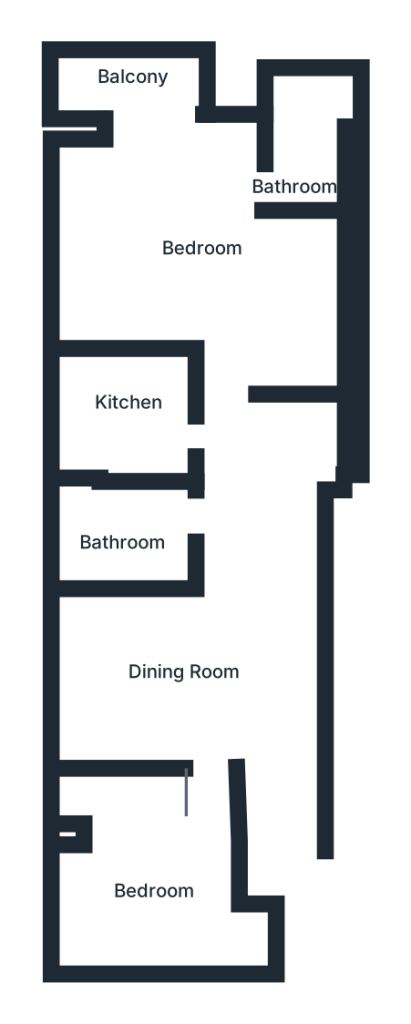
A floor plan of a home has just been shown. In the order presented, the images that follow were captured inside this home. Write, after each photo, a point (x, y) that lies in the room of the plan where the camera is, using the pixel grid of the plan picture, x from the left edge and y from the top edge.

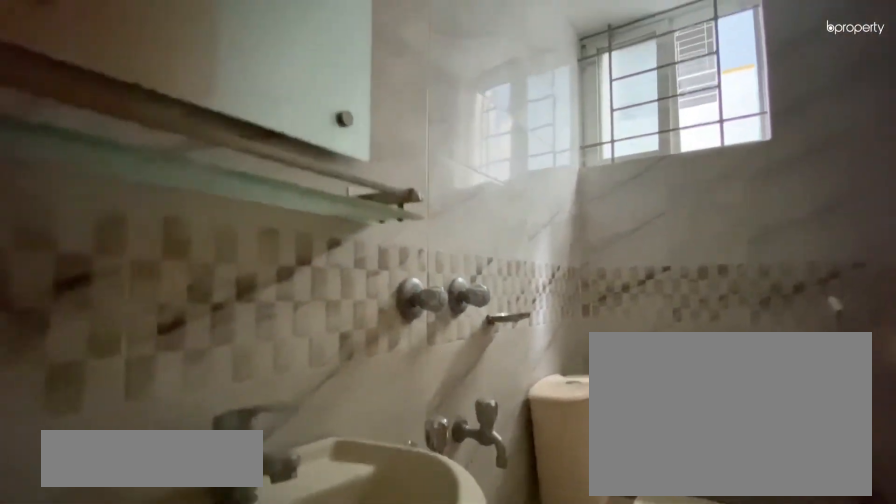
(136, 534)
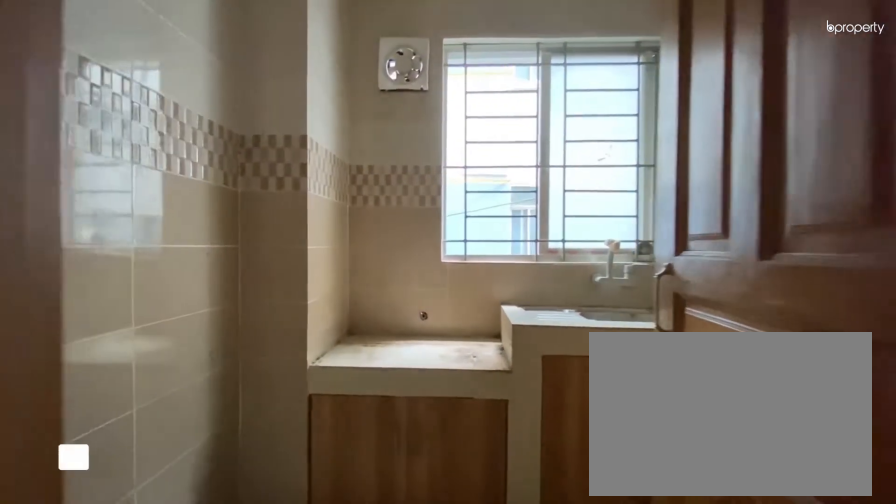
(129, 418)
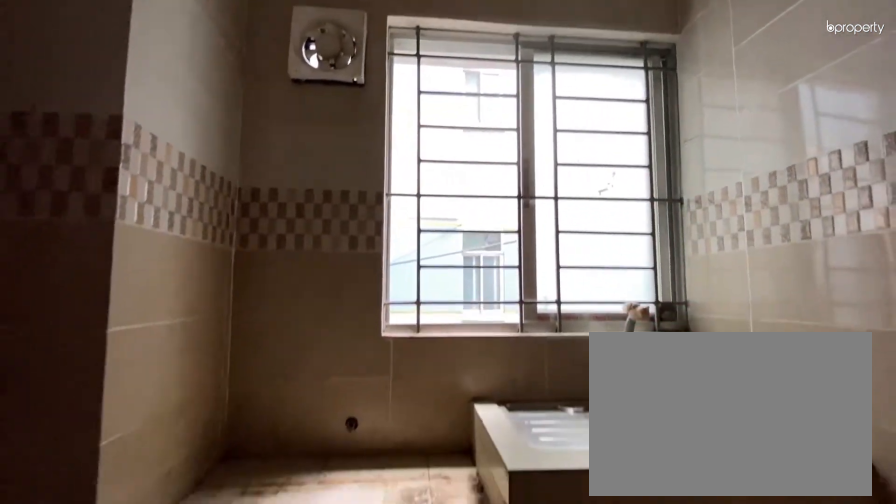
(146, 427)
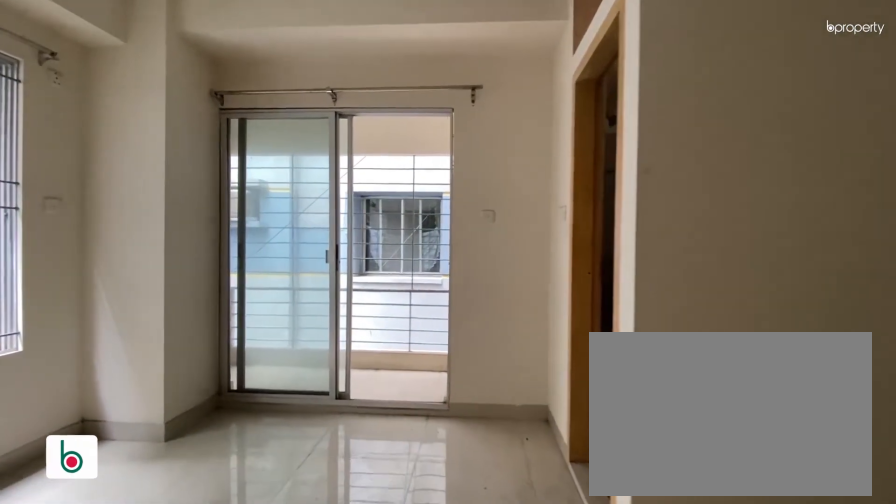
(197, 234)
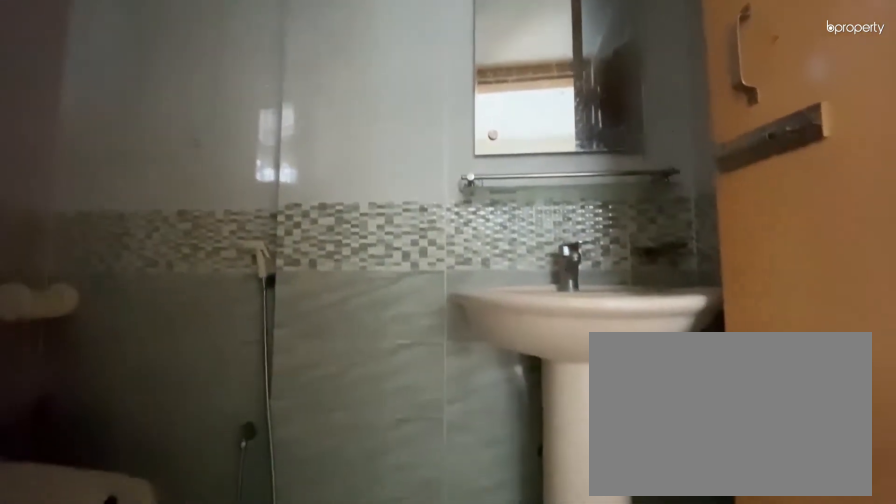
(313, 172)
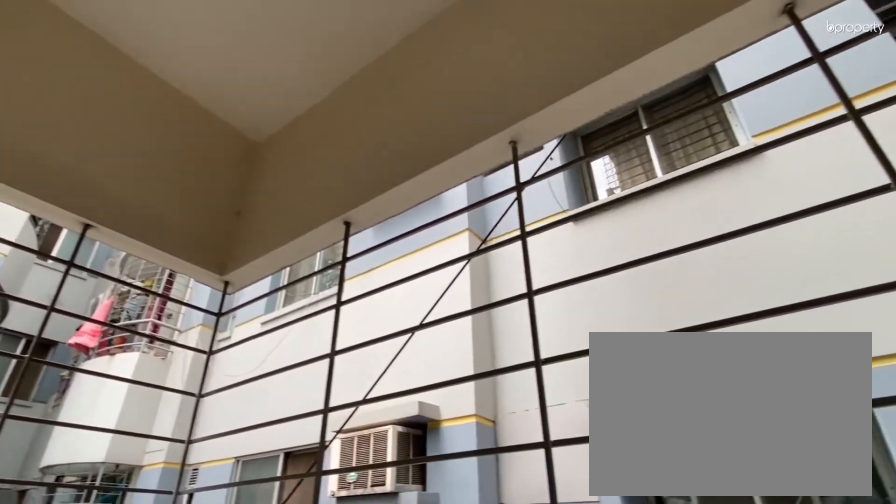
(133, 69)
